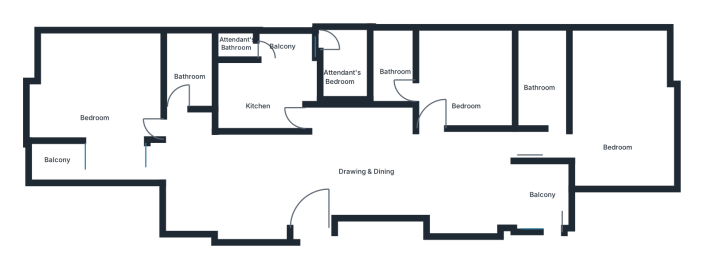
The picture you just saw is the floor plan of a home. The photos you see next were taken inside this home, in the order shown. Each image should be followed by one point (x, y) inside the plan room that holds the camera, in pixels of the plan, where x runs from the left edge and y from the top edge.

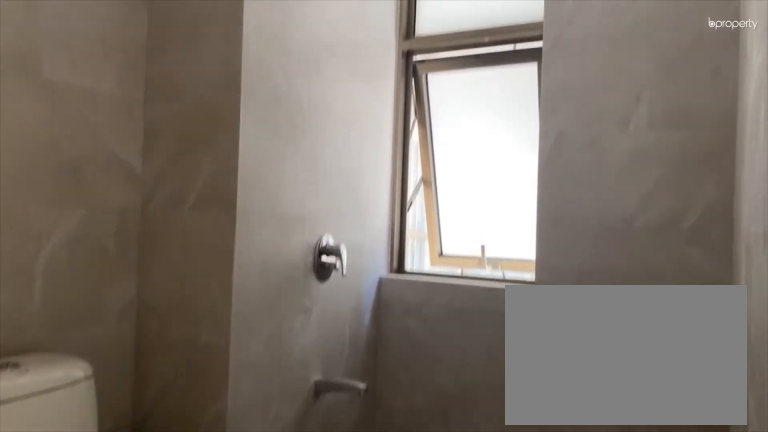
(395, 65)
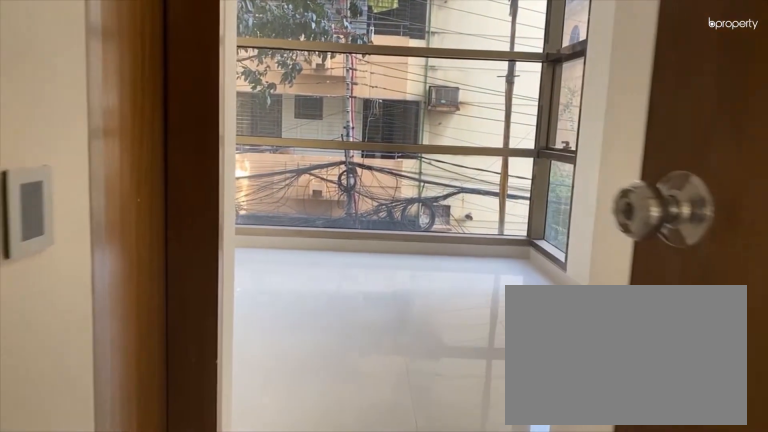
(556, 147)
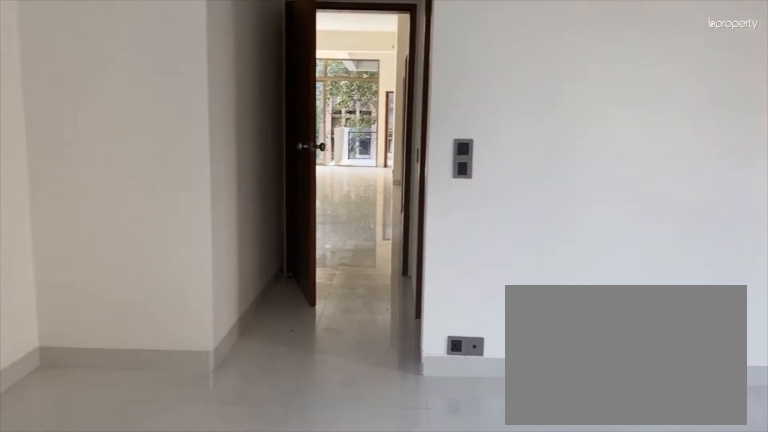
(616, 105)
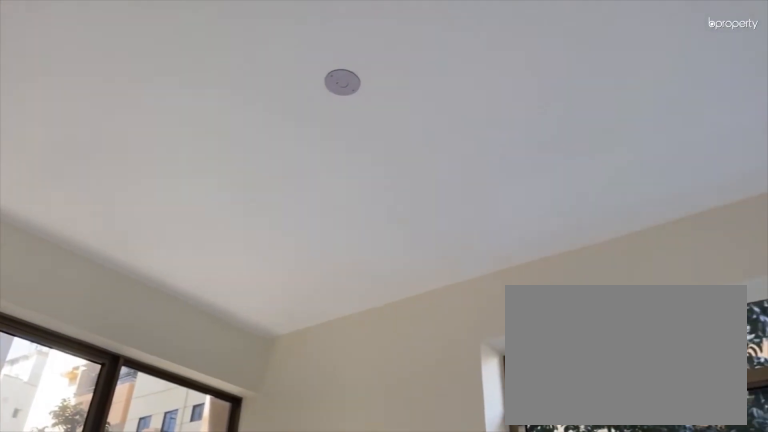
(616, 105)
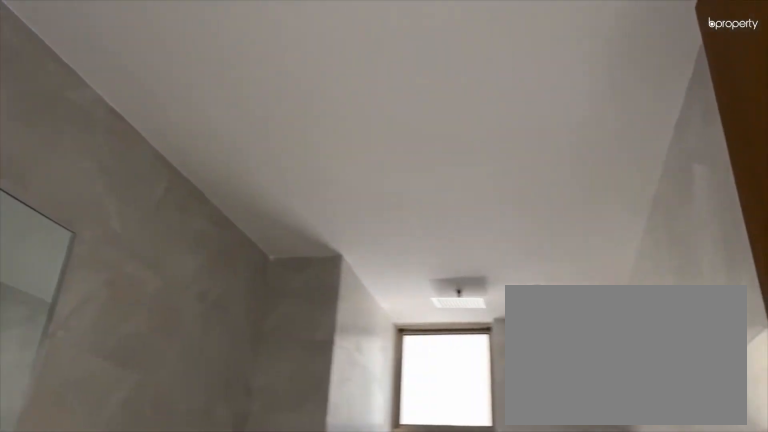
(541, 65)
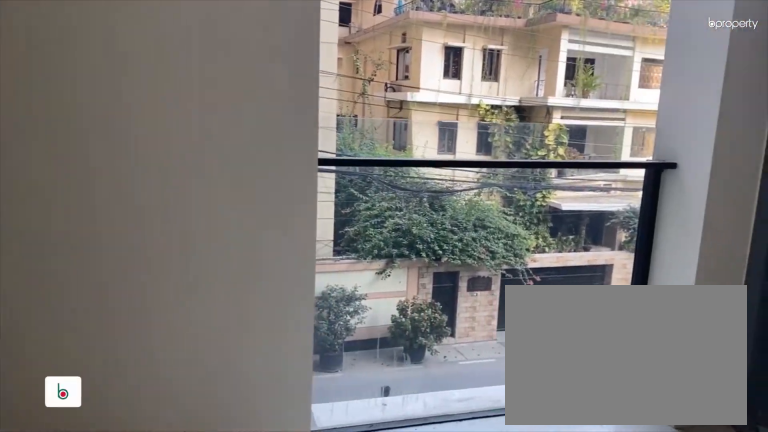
(541, 201)
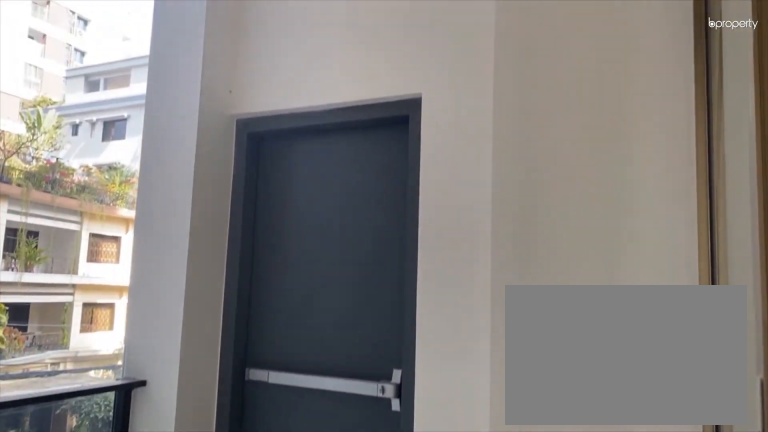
(541, 201)
